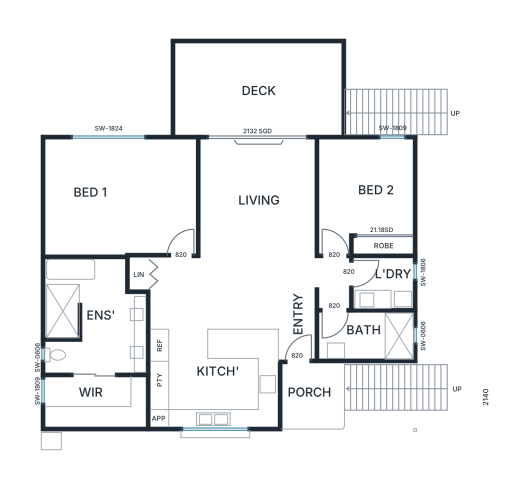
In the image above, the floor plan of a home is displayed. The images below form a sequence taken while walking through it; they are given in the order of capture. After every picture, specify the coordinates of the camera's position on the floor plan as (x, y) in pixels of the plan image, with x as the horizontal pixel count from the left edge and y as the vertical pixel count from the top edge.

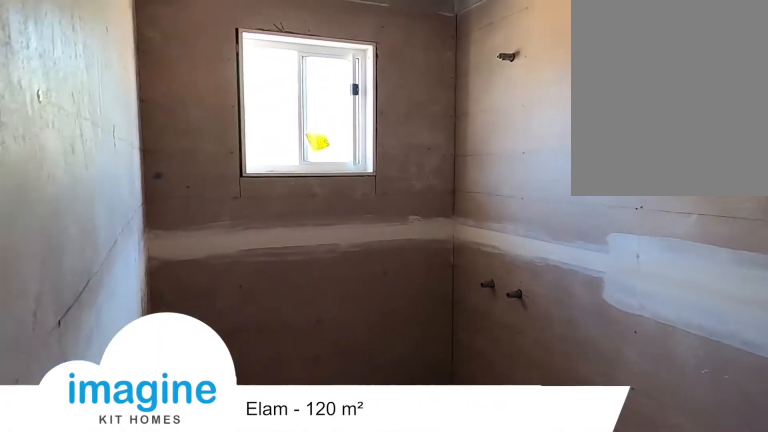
(342, 310)
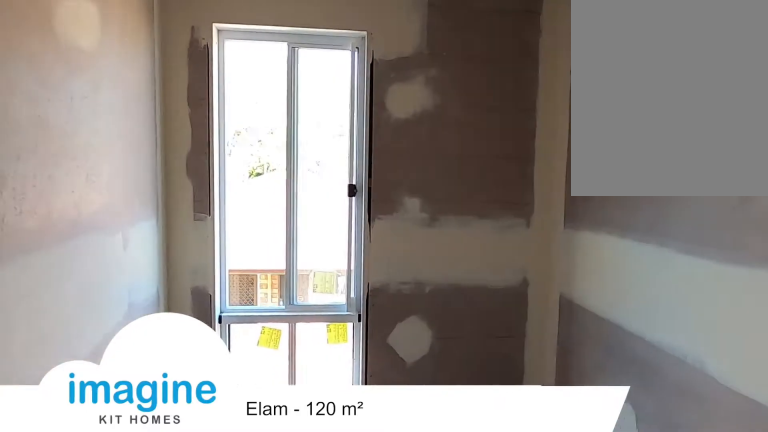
(336, 280)
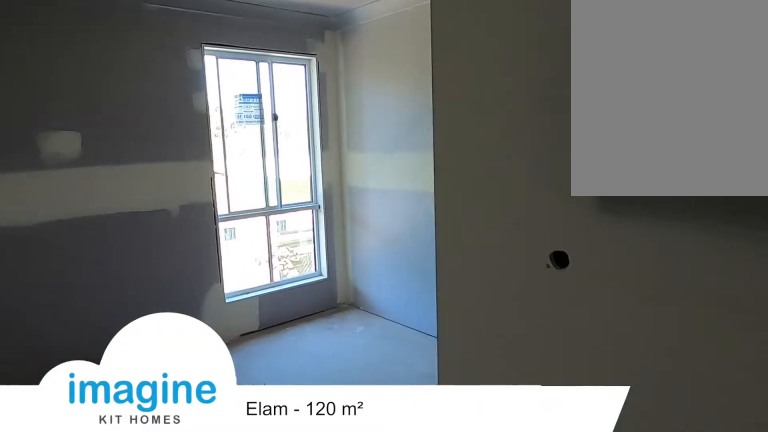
(335, 256)
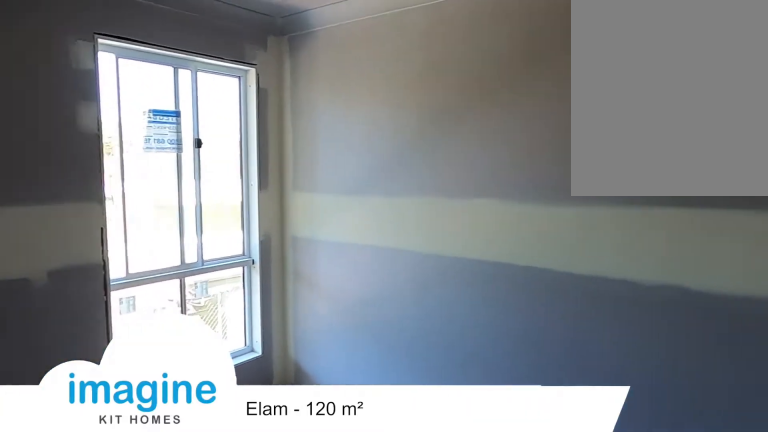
(348, 227)
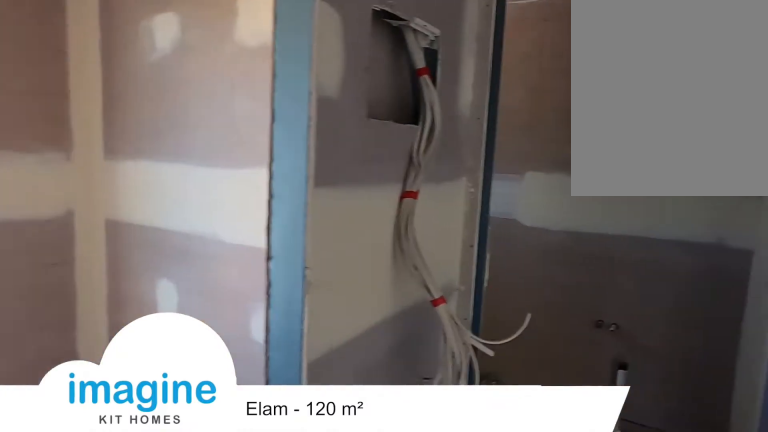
(328, 273)
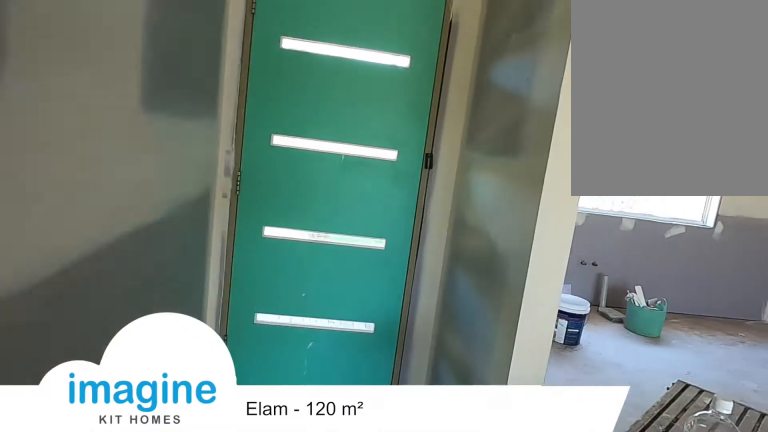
(295, 276)
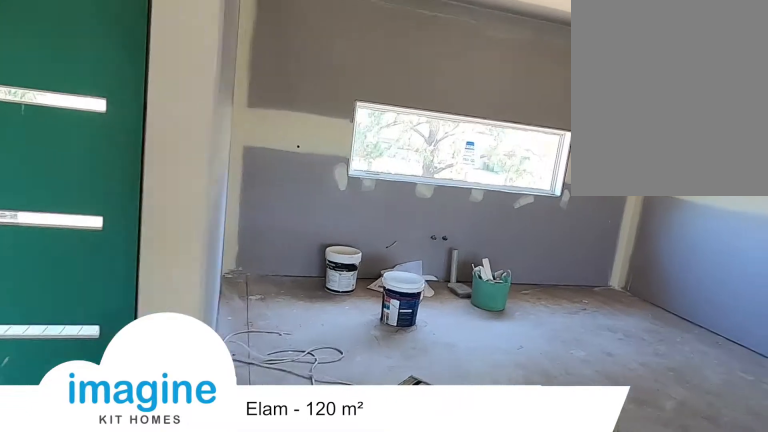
(277, 279)
